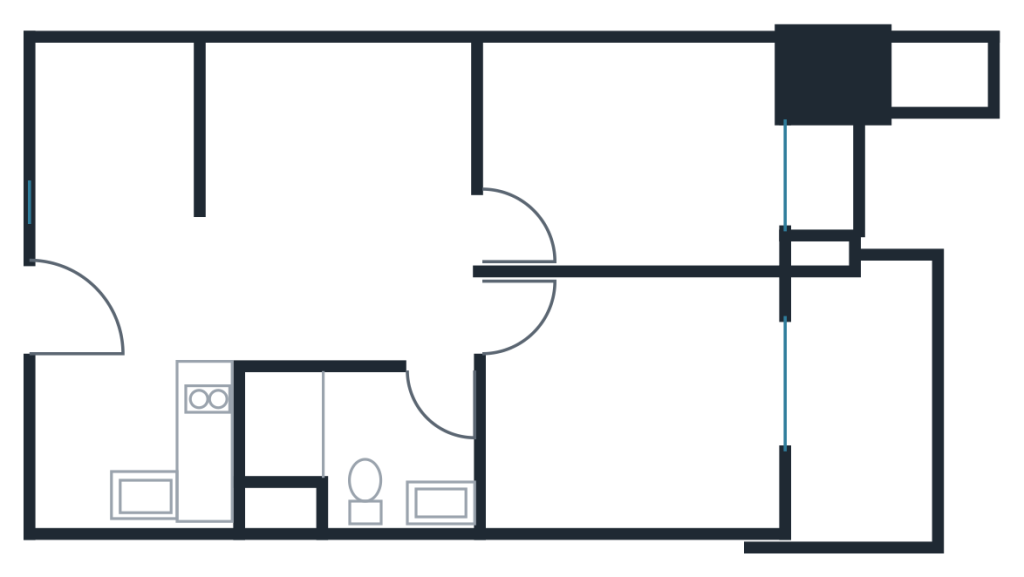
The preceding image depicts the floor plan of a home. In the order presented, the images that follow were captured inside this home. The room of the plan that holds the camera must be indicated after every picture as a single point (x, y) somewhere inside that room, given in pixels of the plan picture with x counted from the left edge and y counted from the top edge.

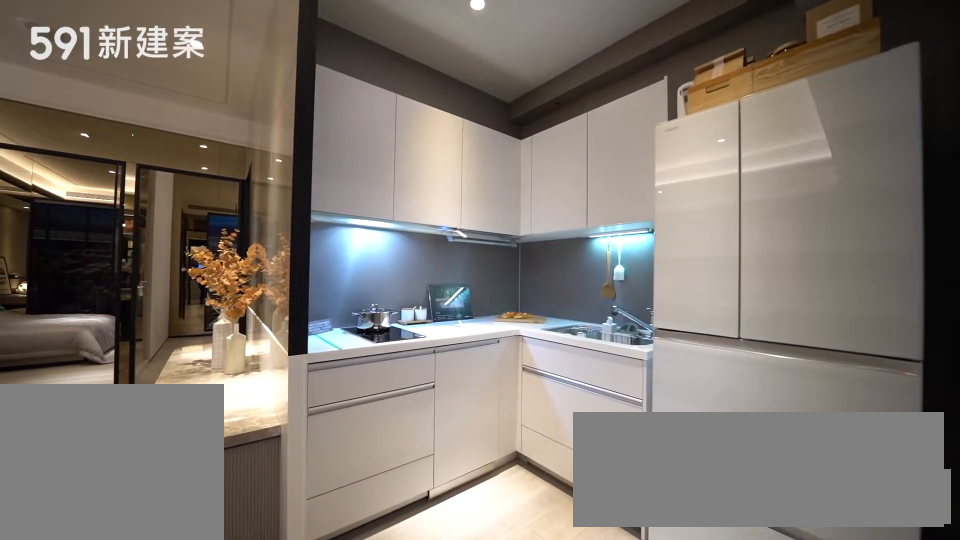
(137, 450)
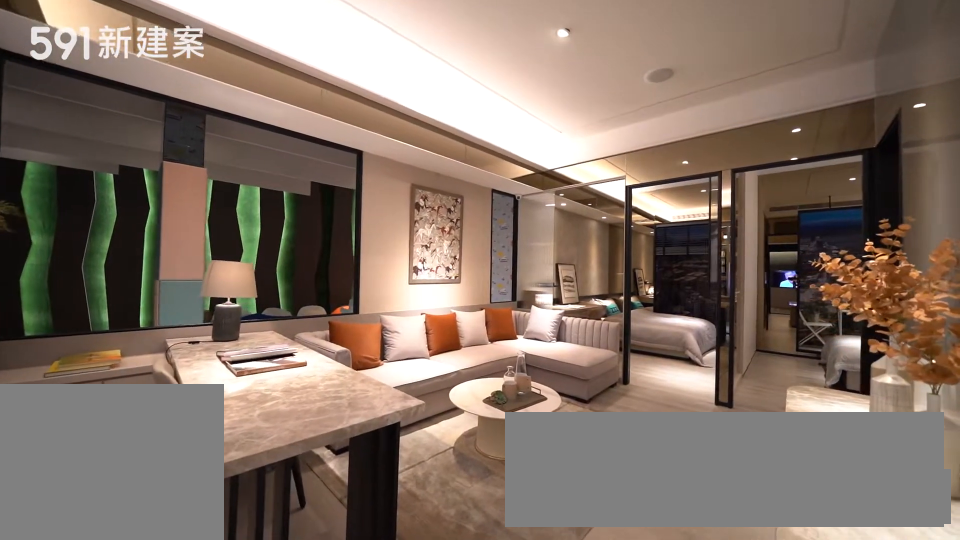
(265, 199)
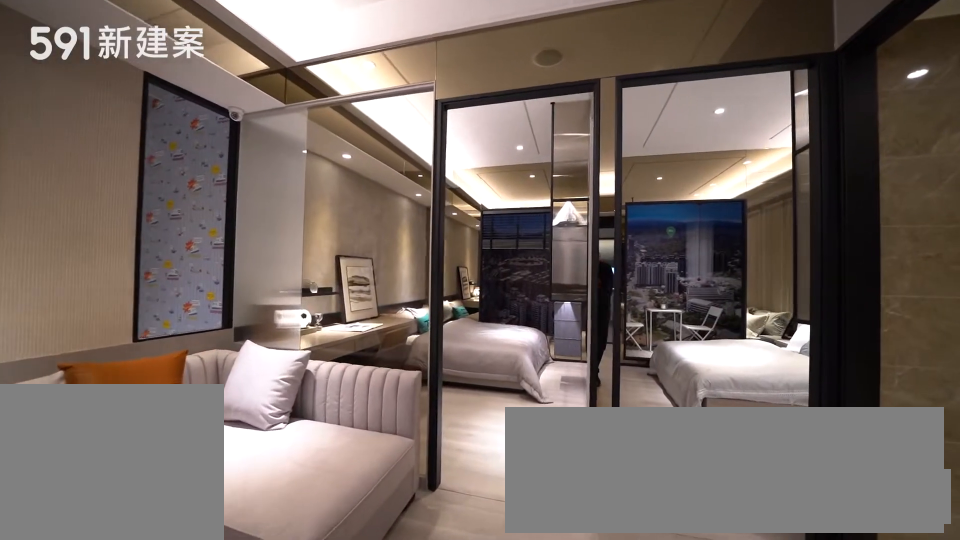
(265, 199)
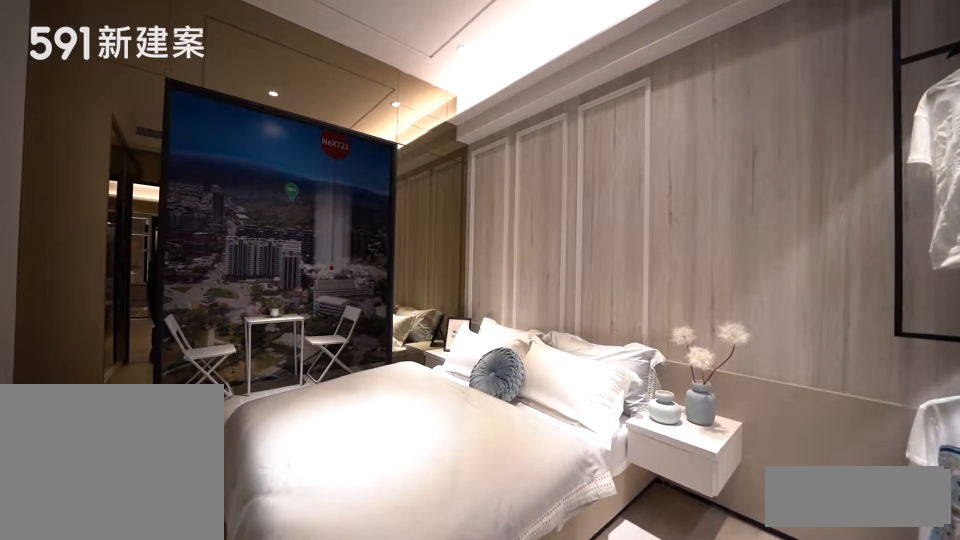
(644, 407)
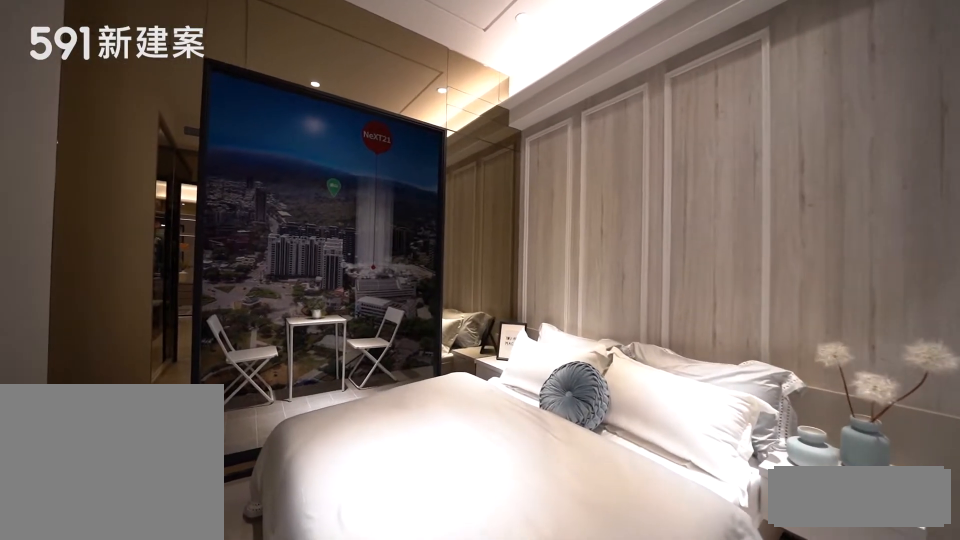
(644, 407)
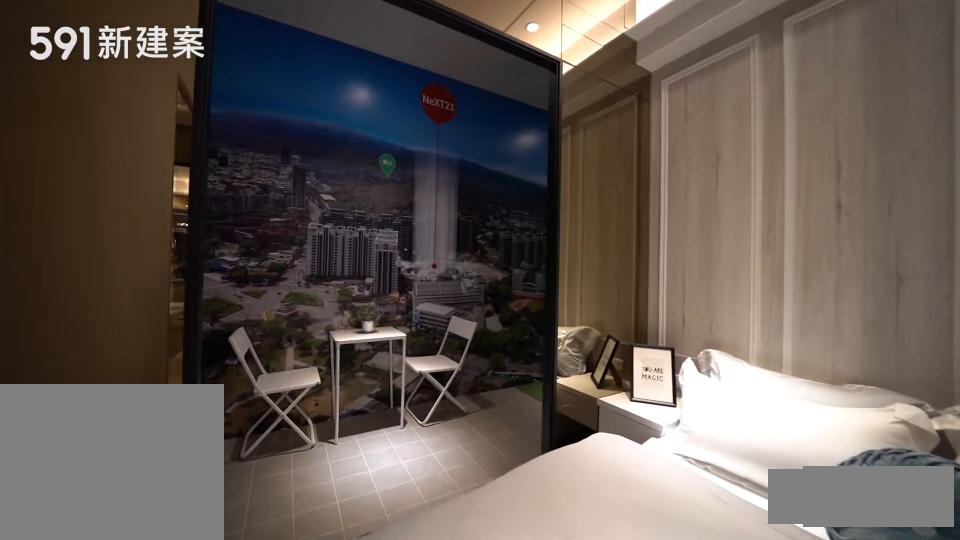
(644, 407)
